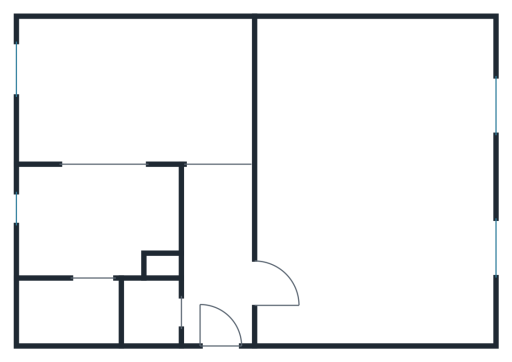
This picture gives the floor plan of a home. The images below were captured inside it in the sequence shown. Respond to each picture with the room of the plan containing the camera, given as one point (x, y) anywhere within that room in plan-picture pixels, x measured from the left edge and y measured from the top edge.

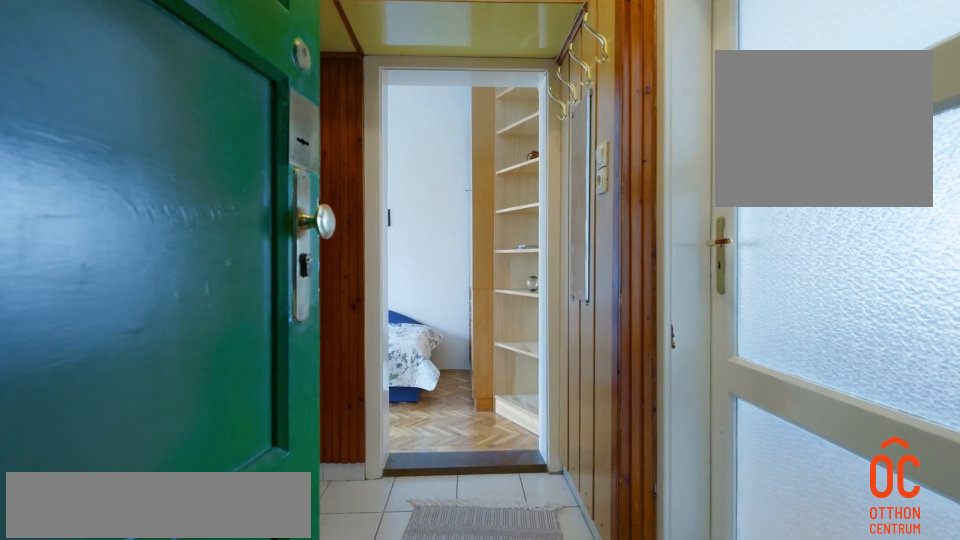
(211, 271)
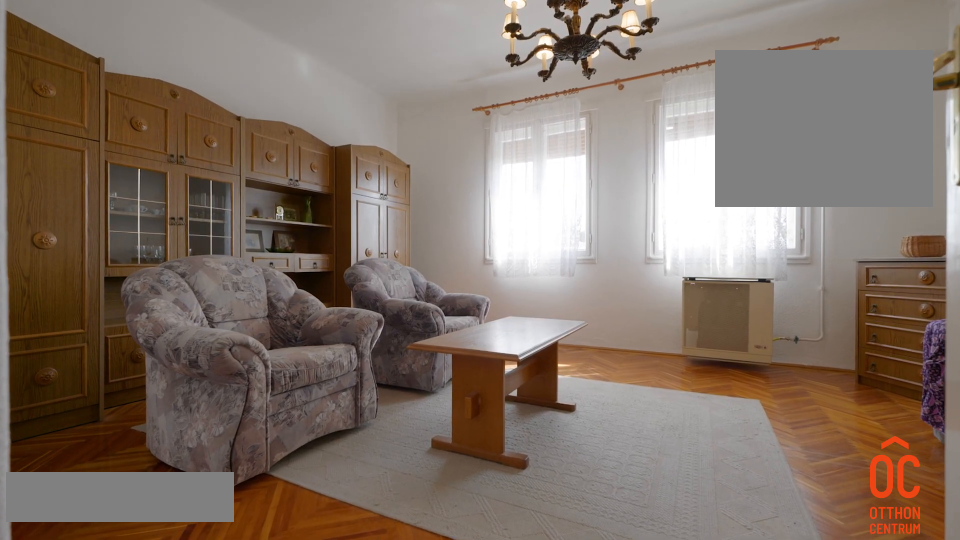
(376, 192)
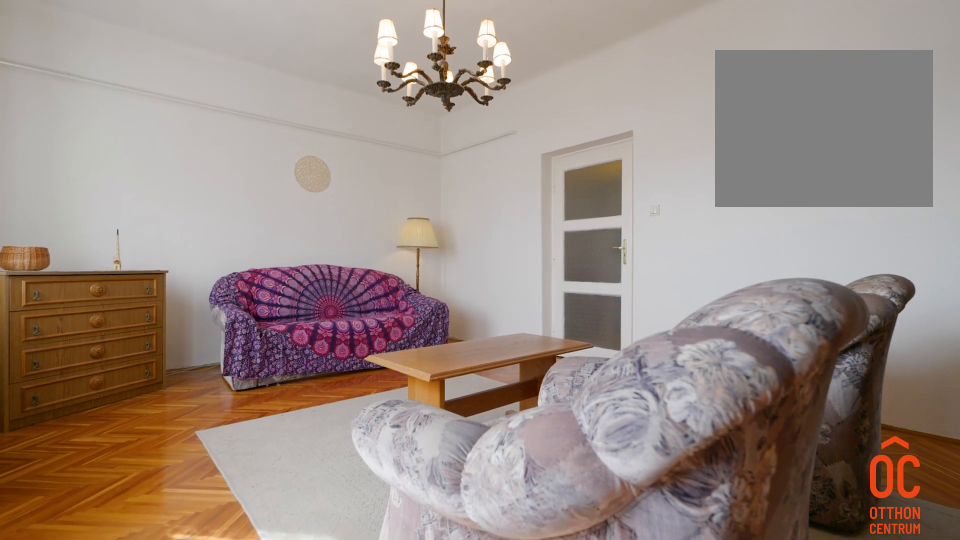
(376, 192)
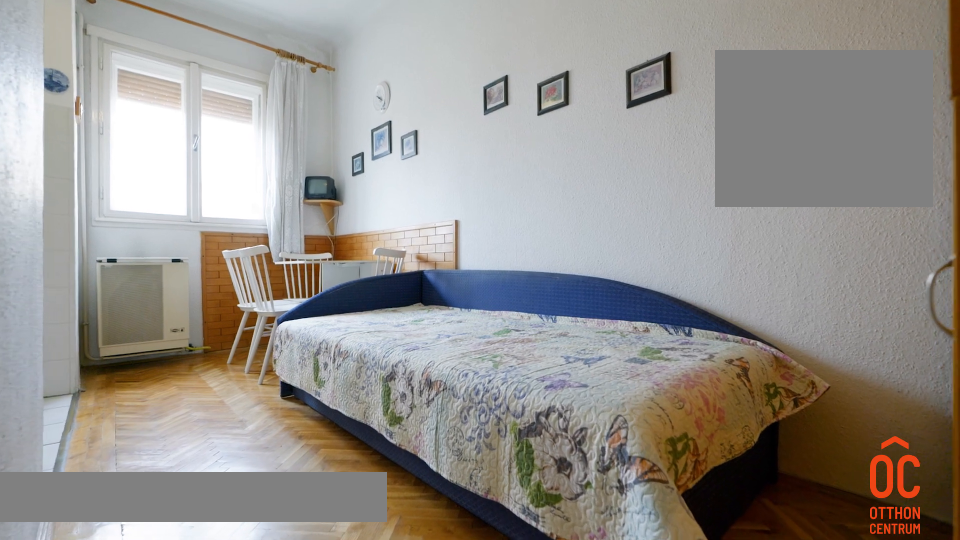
(111, 87)
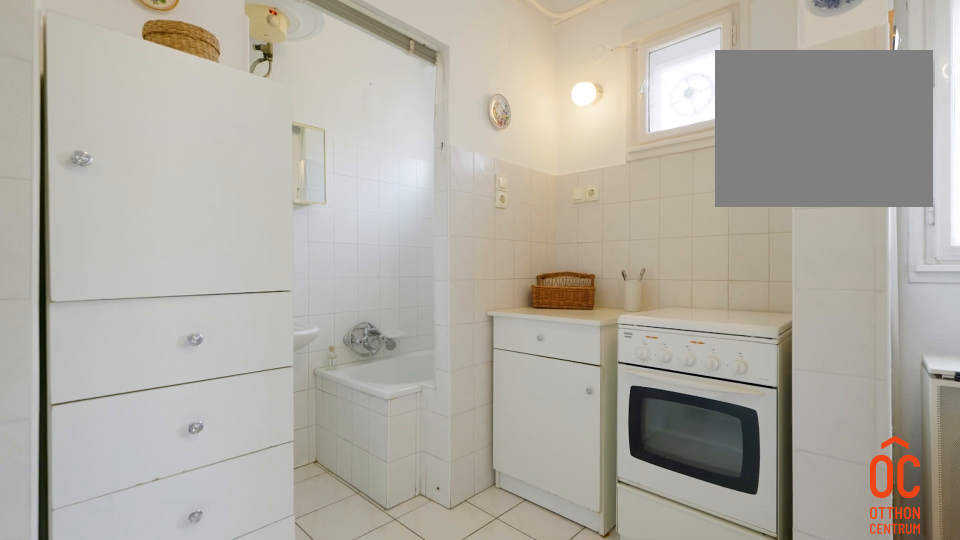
(89, 222)
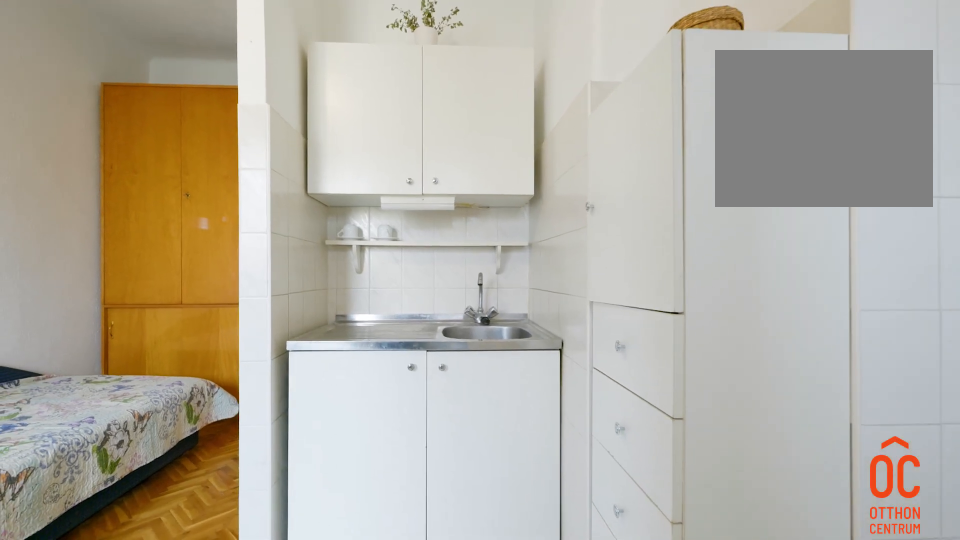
(89, 222)
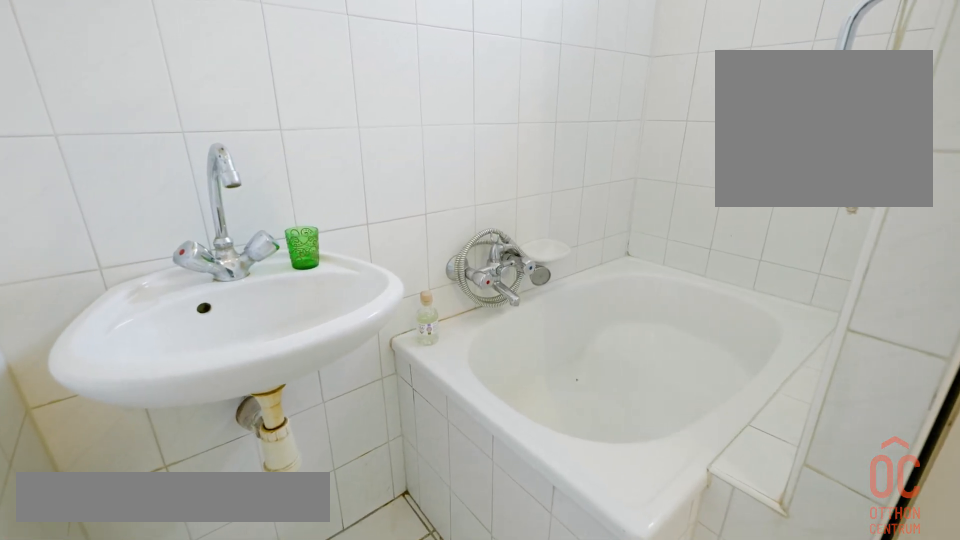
(90, 313)
